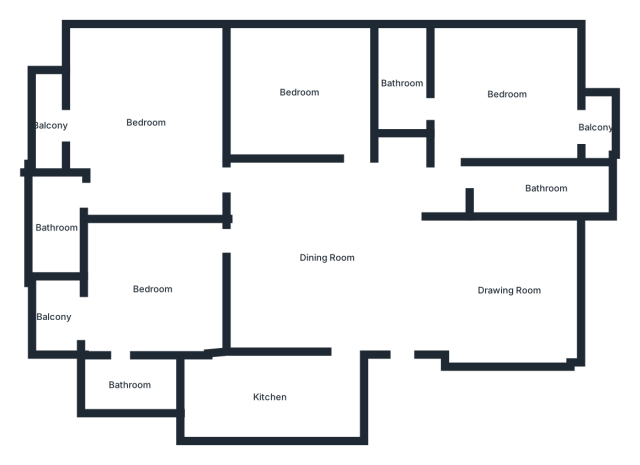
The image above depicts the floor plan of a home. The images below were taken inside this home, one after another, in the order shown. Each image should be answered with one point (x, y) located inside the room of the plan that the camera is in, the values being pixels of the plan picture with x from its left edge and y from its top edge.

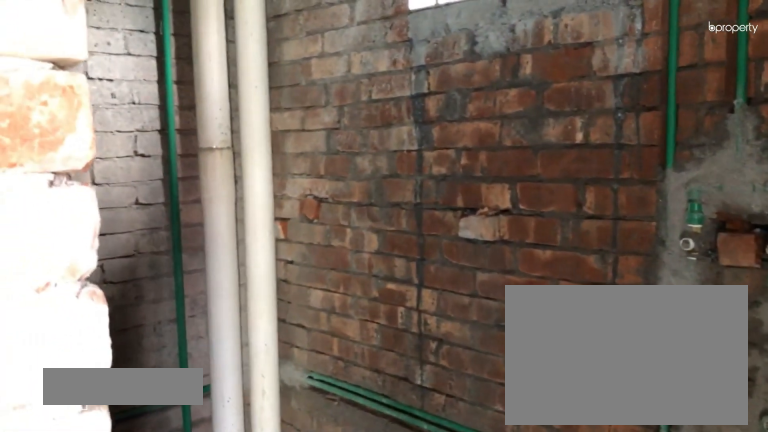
(129, 385)
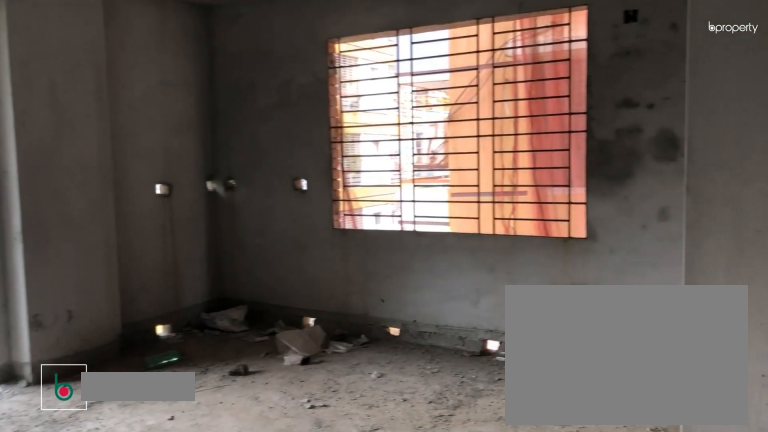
(148, 130)
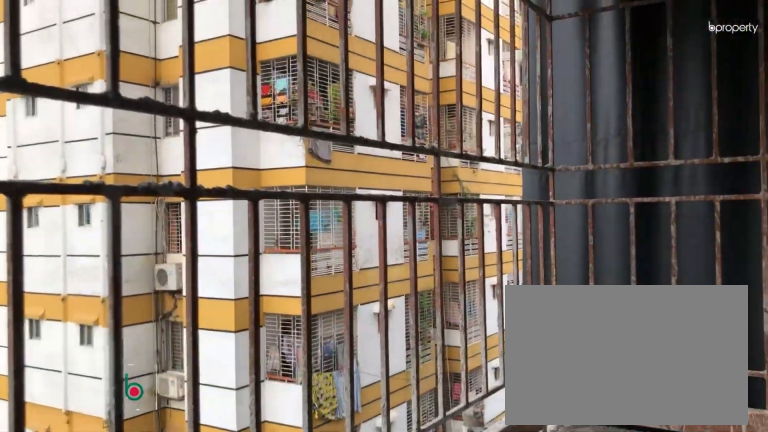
(50, 125)
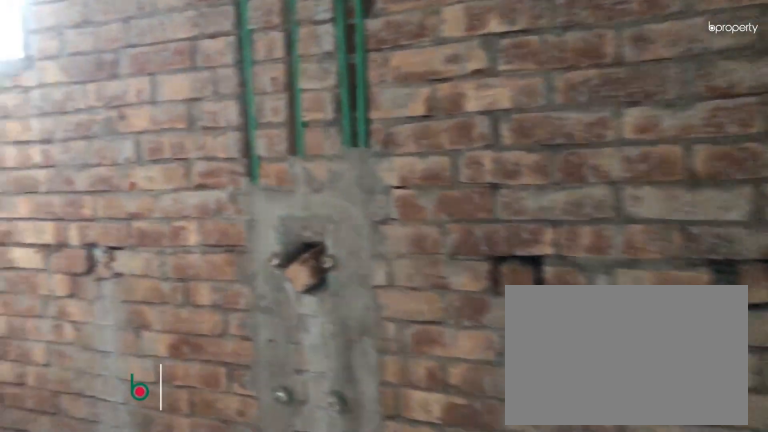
(56, 228)
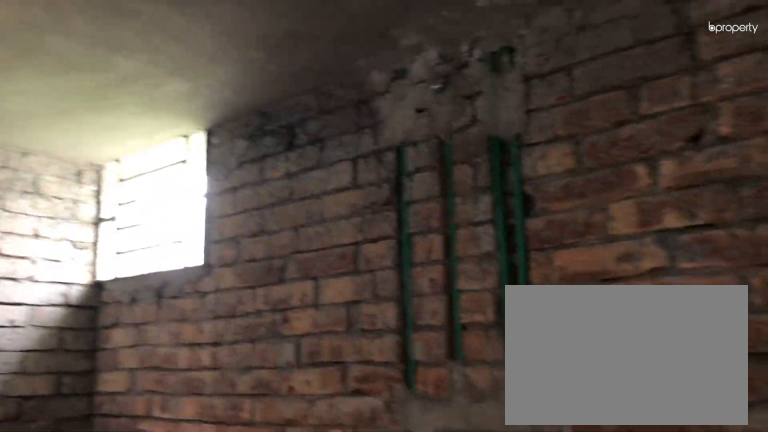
(56, 228)
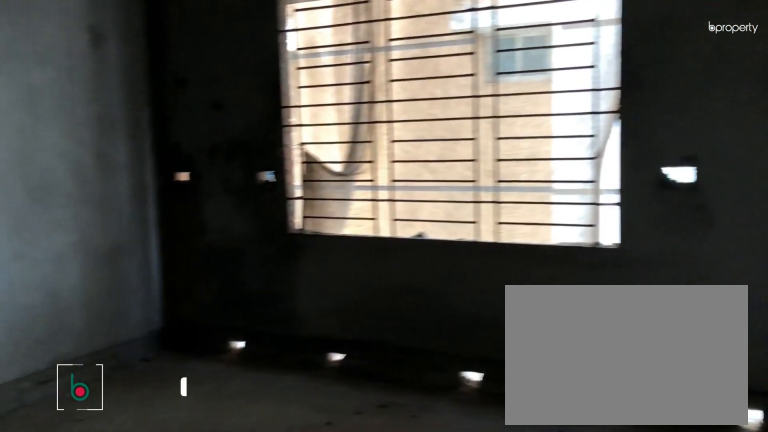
(301, 93)
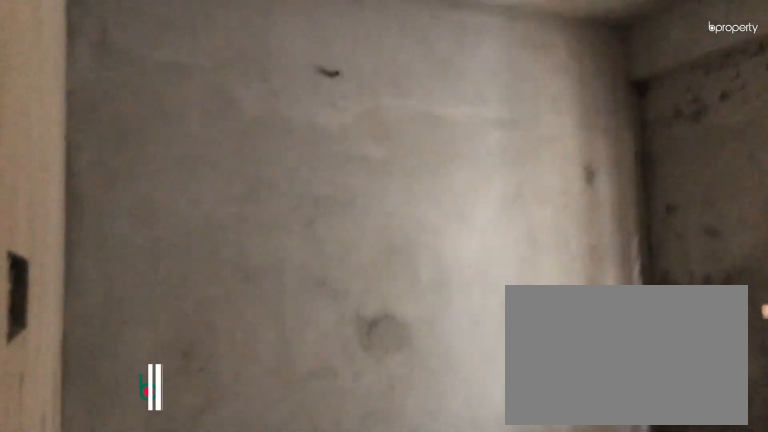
(301, 93)
